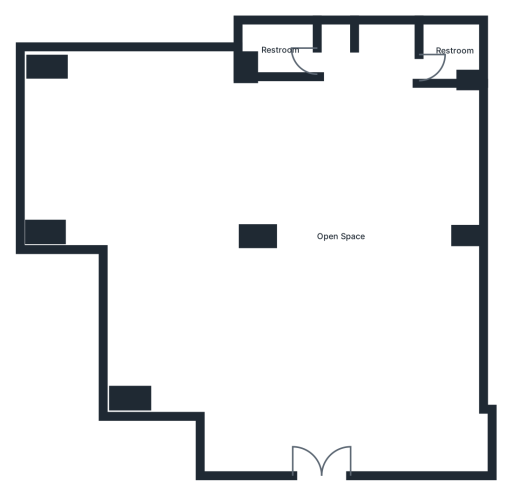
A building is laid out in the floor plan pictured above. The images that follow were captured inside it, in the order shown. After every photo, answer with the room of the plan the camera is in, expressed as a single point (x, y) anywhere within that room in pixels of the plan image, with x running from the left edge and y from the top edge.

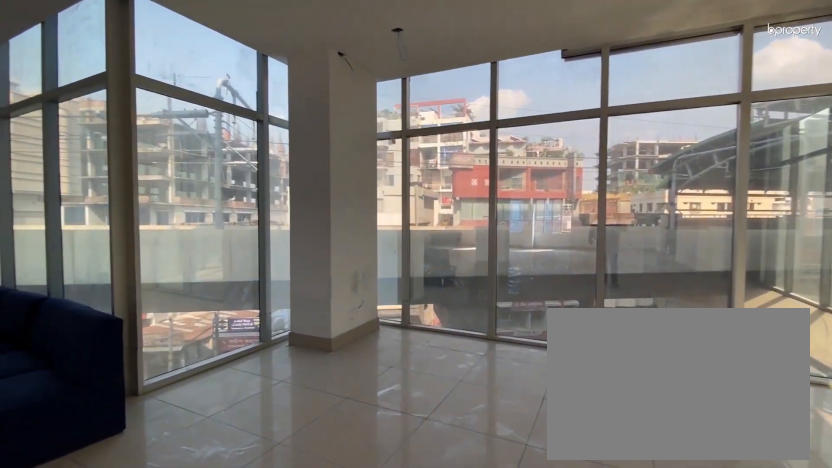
(143, 152)
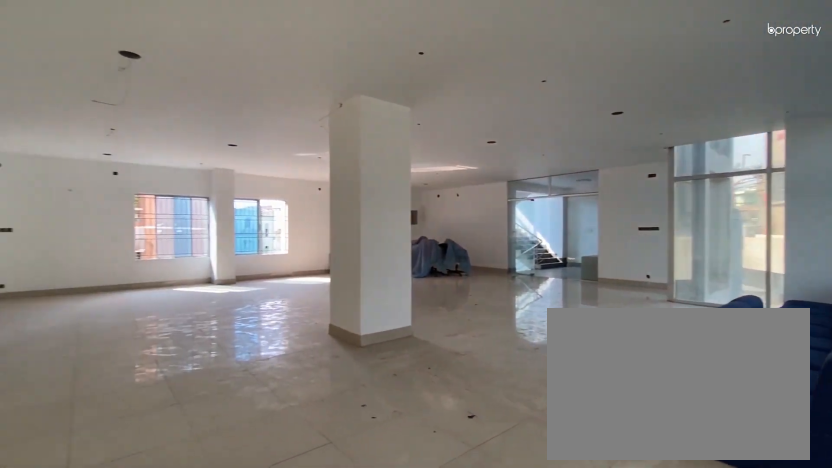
(340, 237)
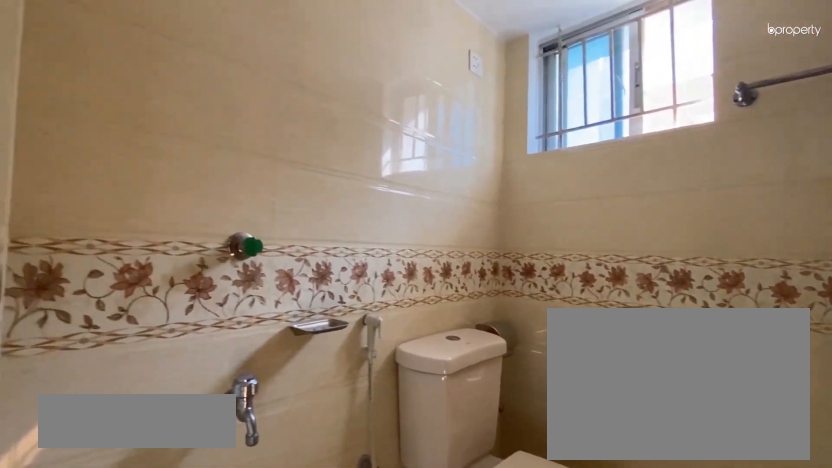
(454, 52)
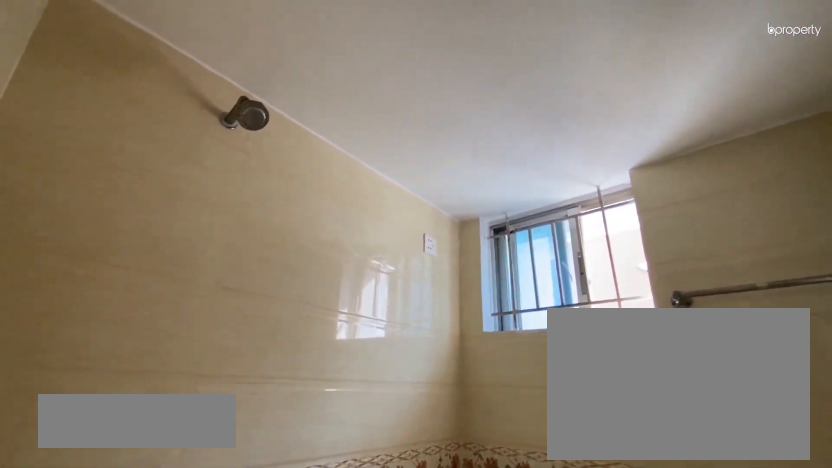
(454, 52)
